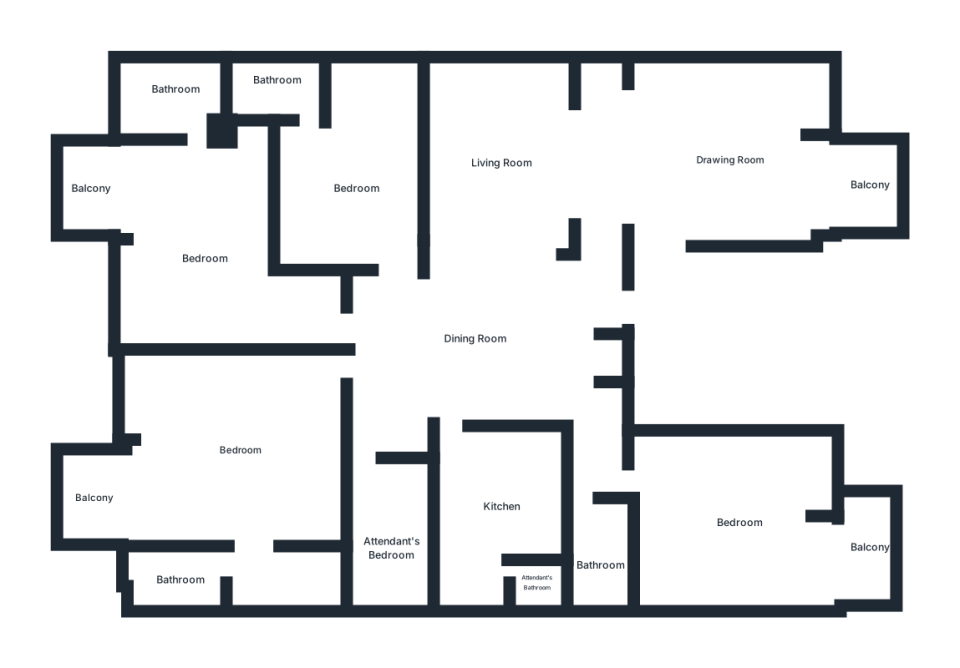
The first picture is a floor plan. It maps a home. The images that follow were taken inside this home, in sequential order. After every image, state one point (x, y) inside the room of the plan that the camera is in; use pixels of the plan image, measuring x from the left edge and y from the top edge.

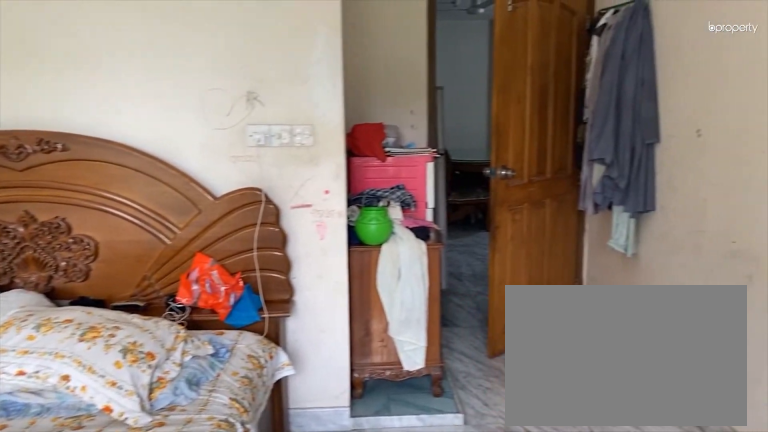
(205, 258)
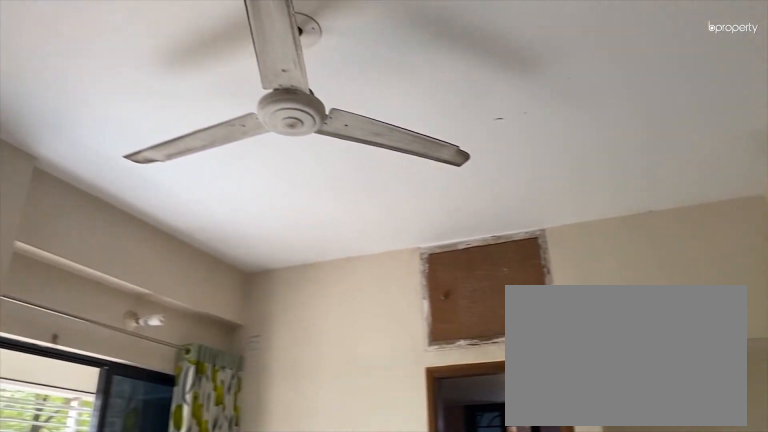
(205, 258)
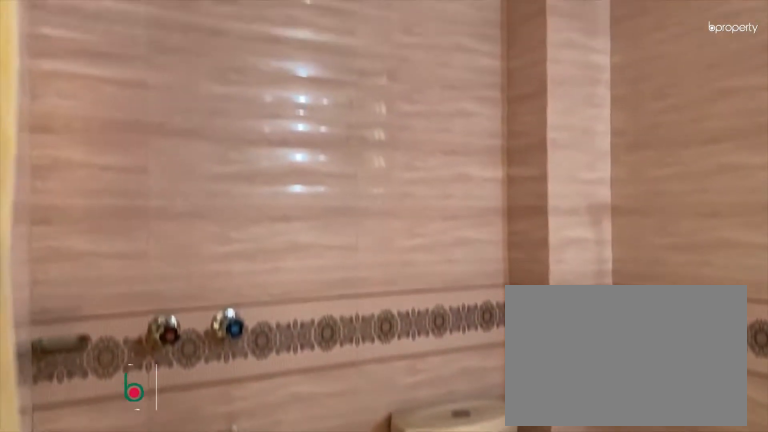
(172, 89)
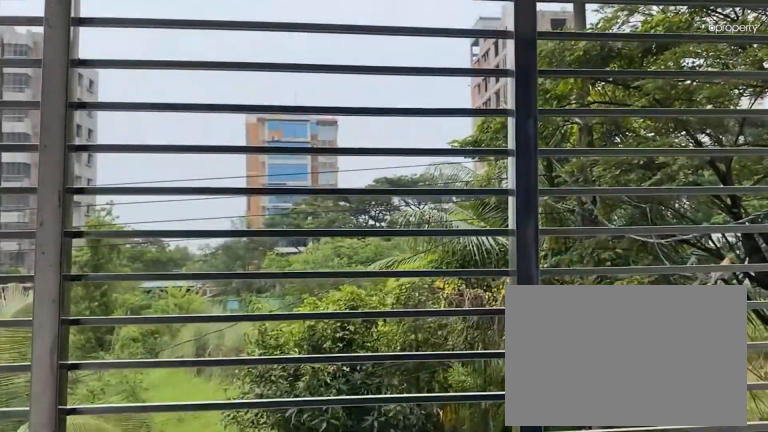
(96, 191)
